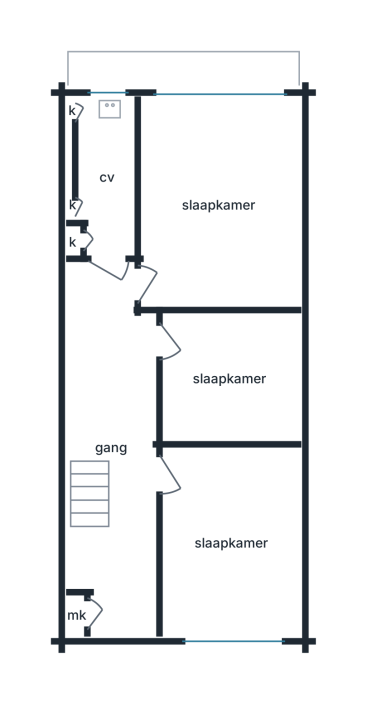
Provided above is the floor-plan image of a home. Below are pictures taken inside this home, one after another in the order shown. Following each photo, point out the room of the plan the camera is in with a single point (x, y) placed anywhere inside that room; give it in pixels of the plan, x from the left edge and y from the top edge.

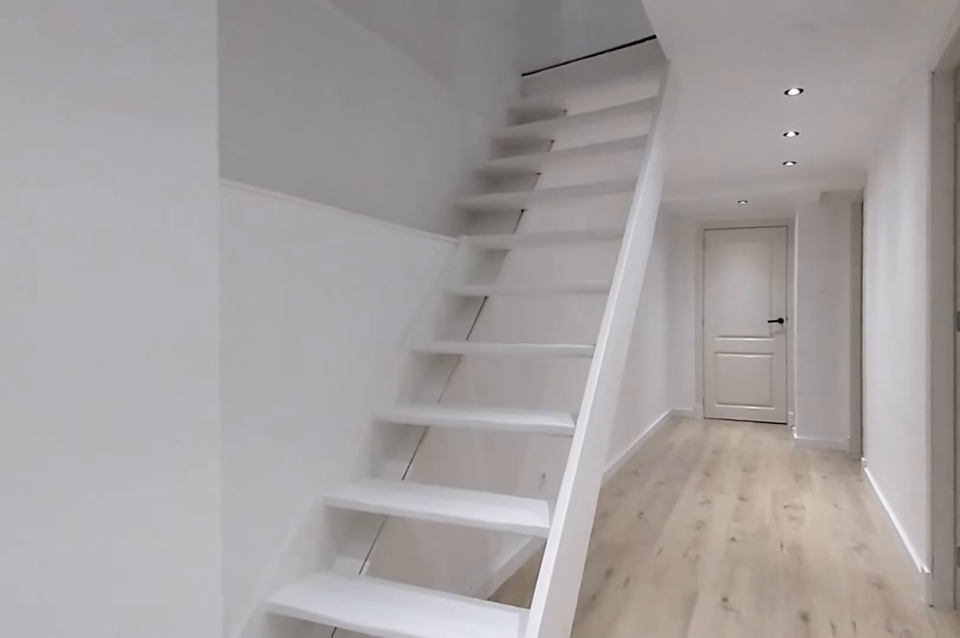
(113, 442)
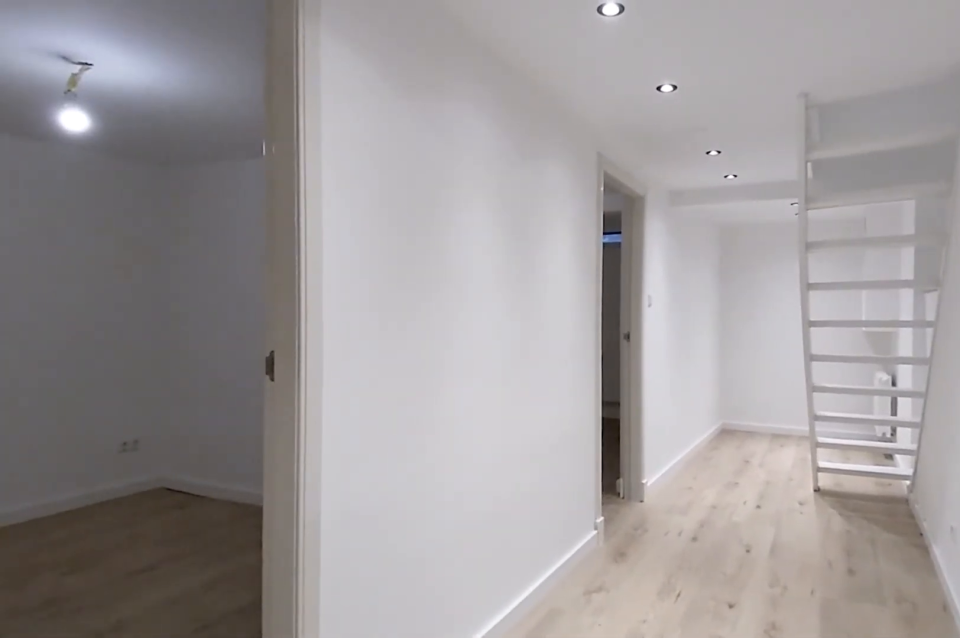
(113, 442)
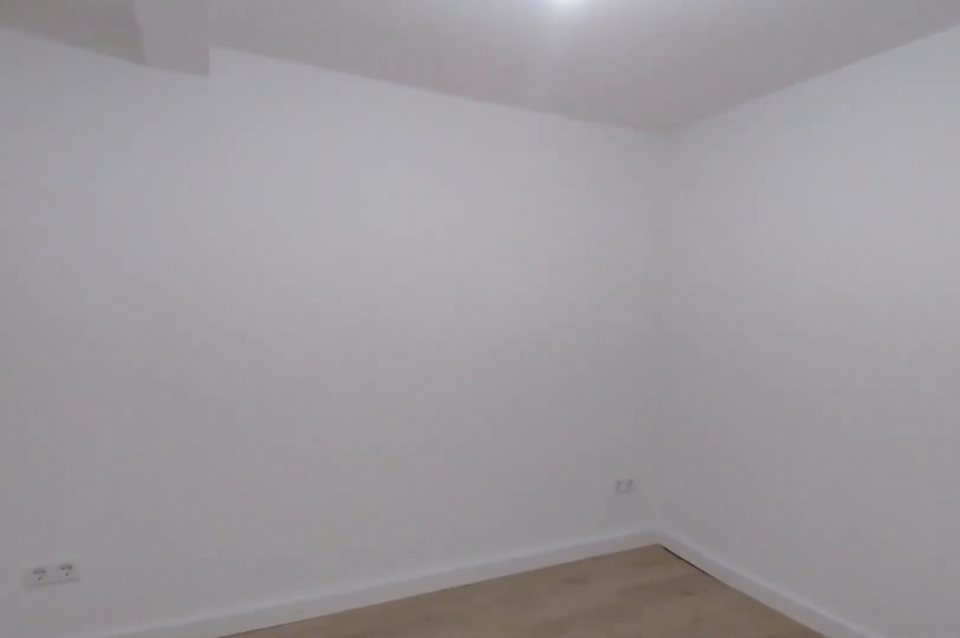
(229, 379)
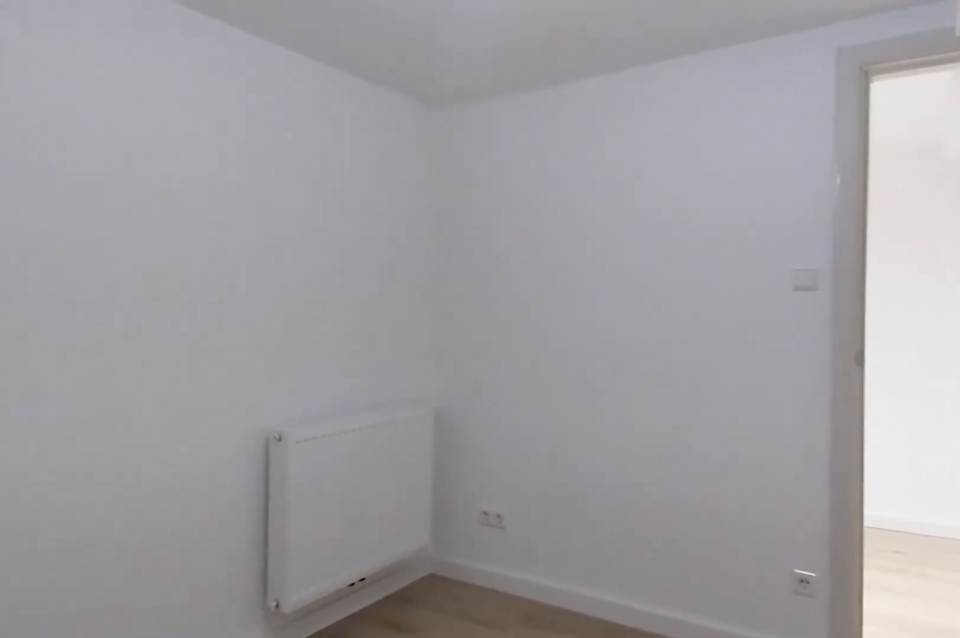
(229, 379)
